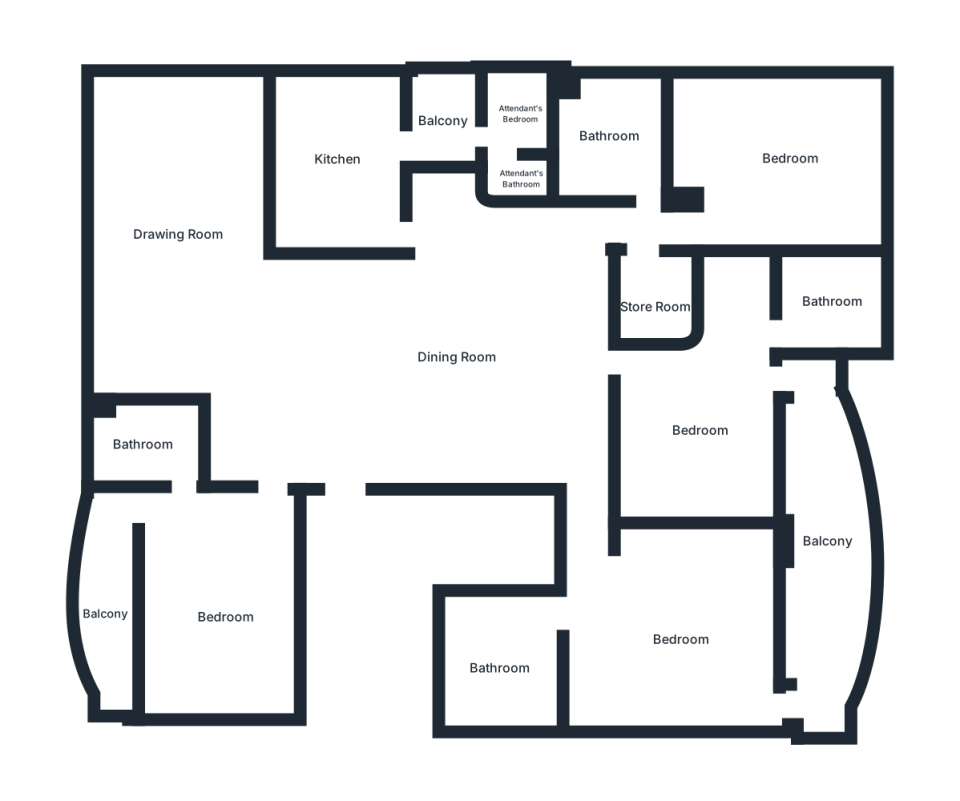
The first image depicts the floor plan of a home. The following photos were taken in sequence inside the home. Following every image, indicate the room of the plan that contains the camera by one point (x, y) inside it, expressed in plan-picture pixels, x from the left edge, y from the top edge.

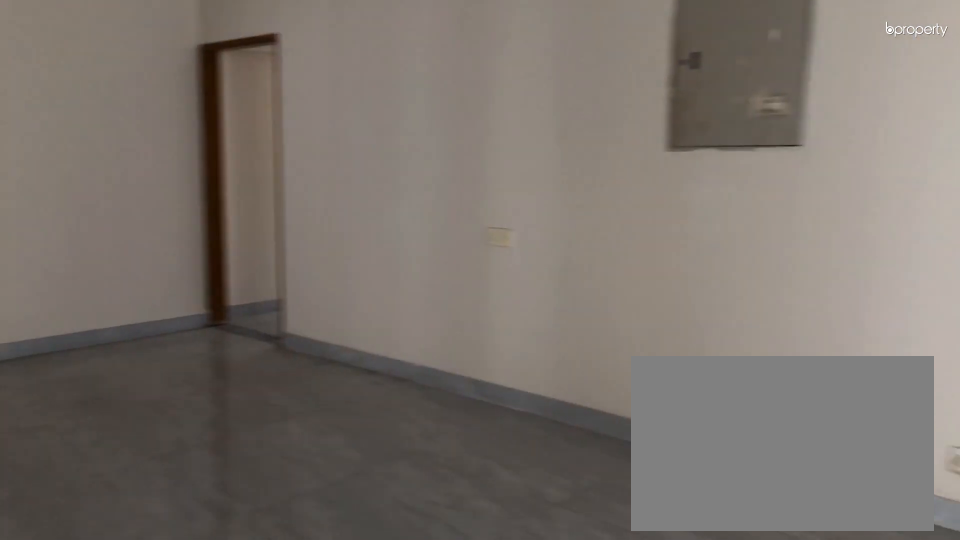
(458, 356)
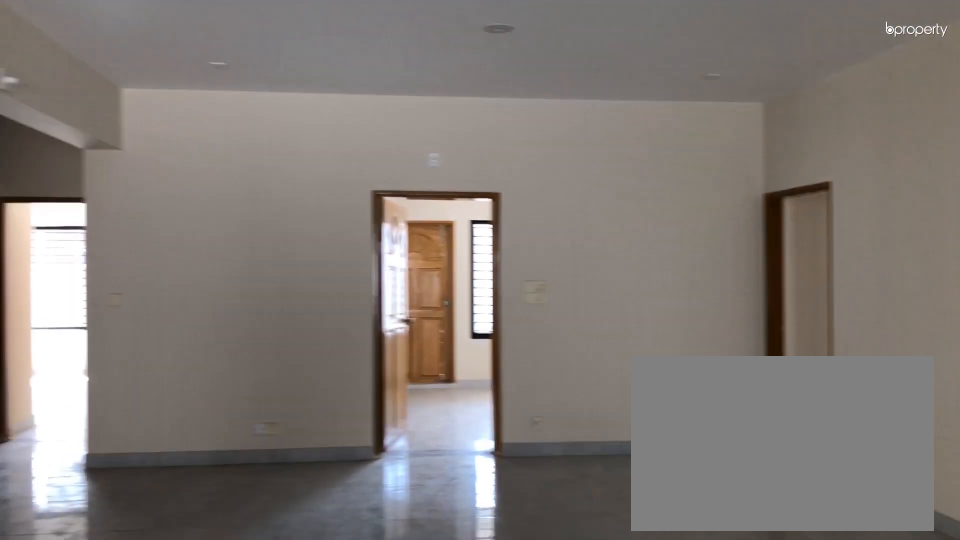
(458, 356)
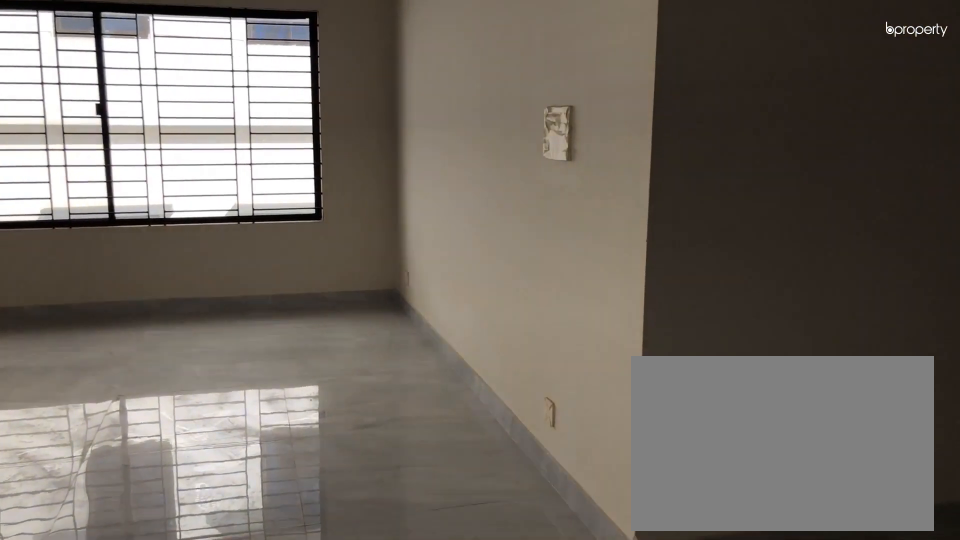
(174, 208)
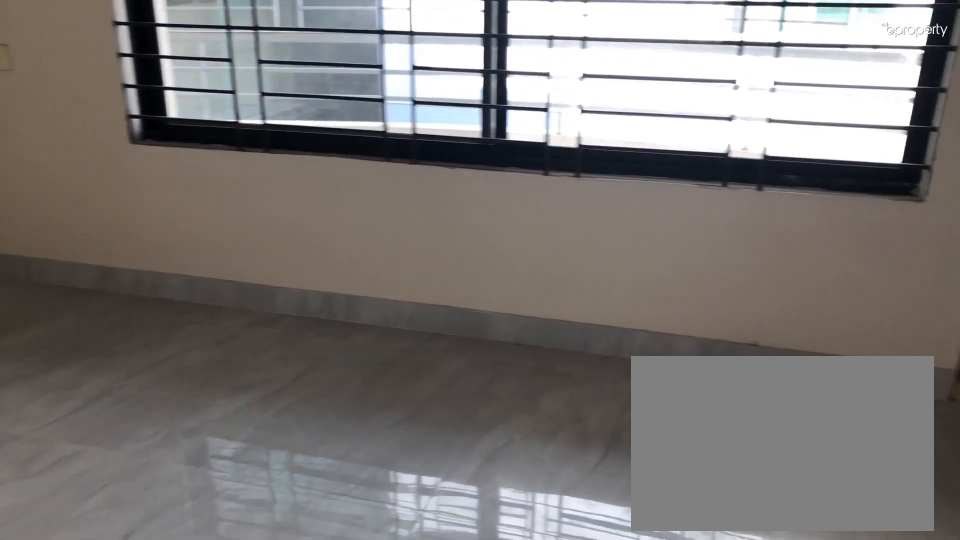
(218, 619)
